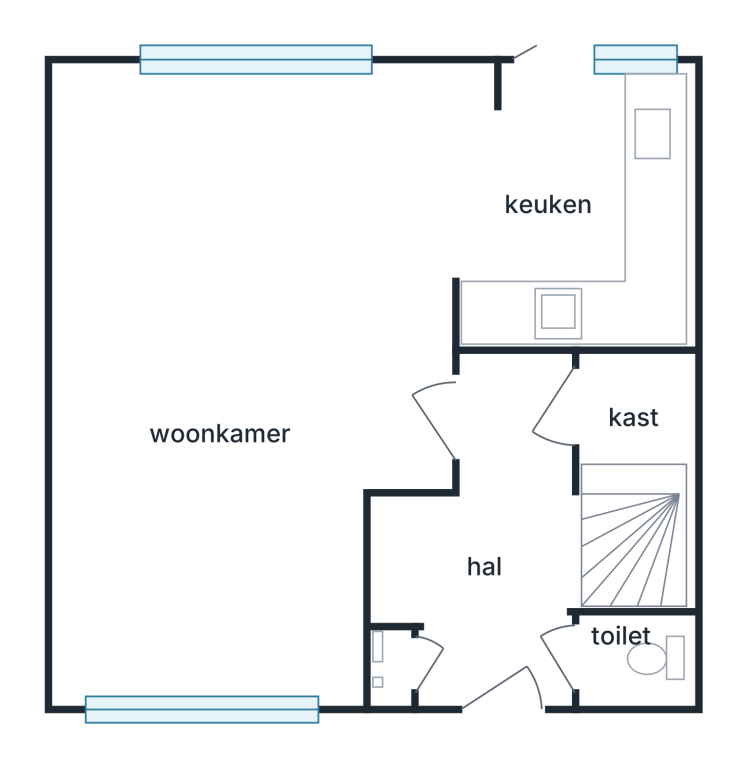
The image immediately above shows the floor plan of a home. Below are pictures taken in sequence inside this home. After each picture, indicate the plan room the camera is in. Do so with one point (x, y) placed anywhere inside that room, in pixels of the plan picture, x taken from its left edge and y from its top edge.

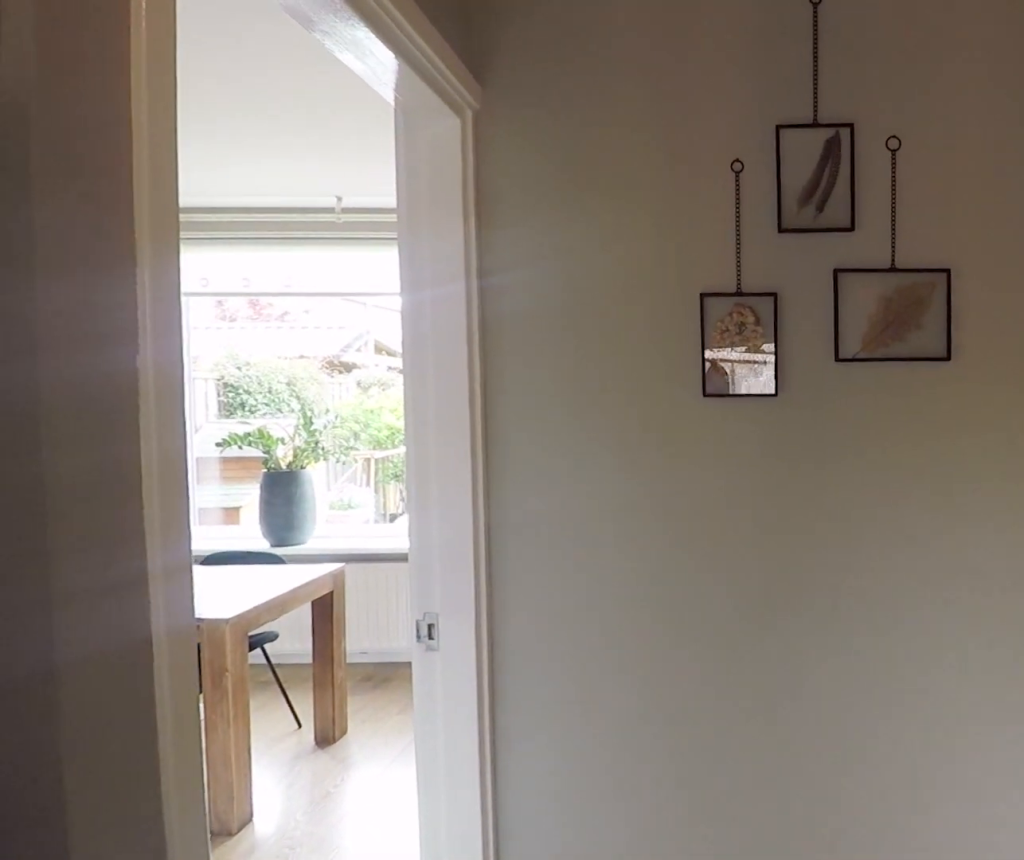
(491, 540)
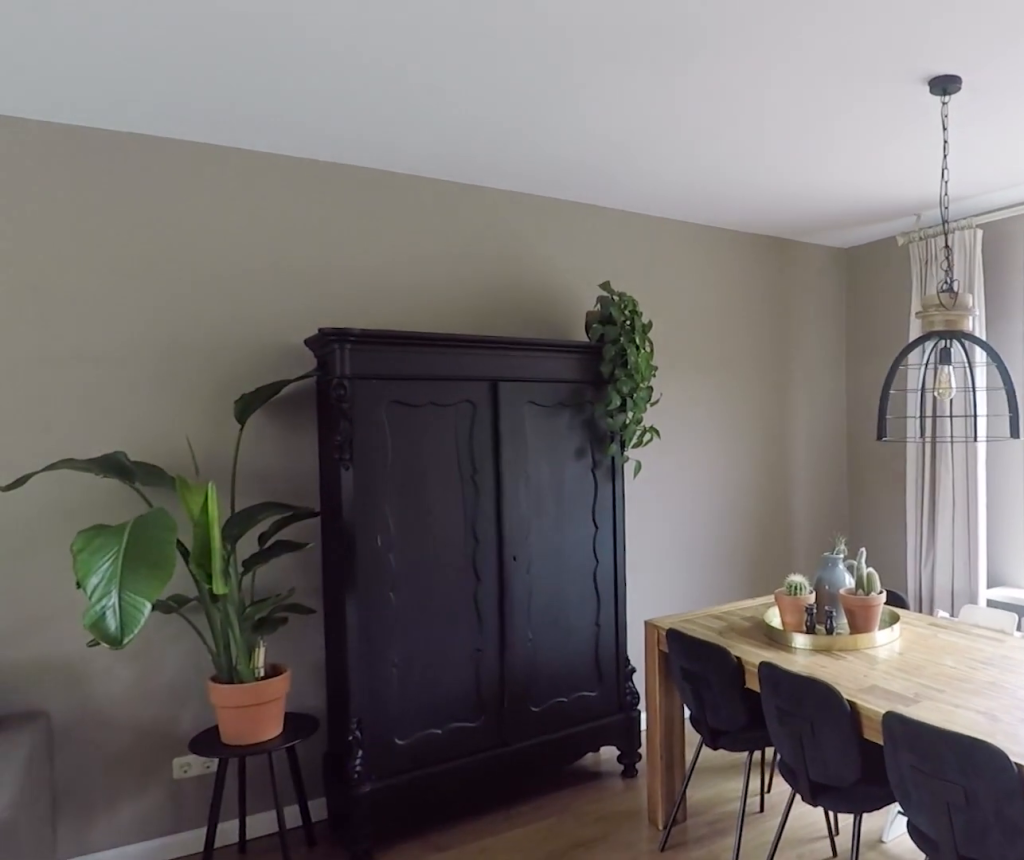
(173, 310)
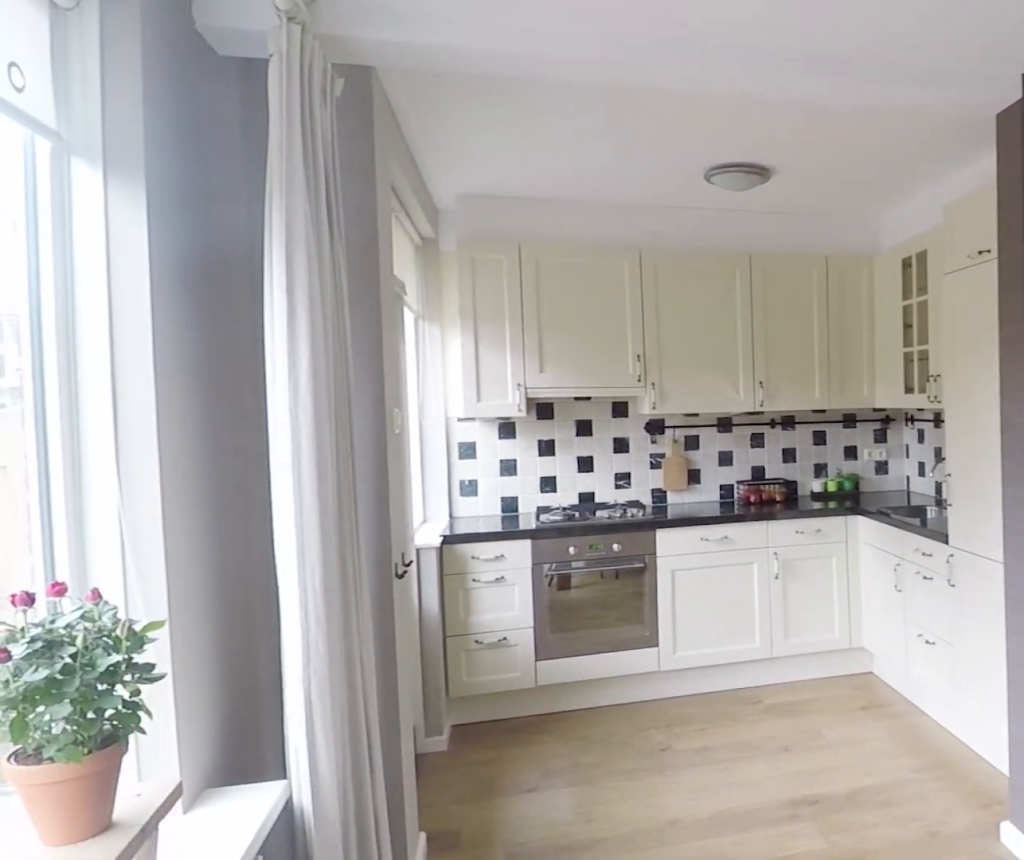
(173, 310)
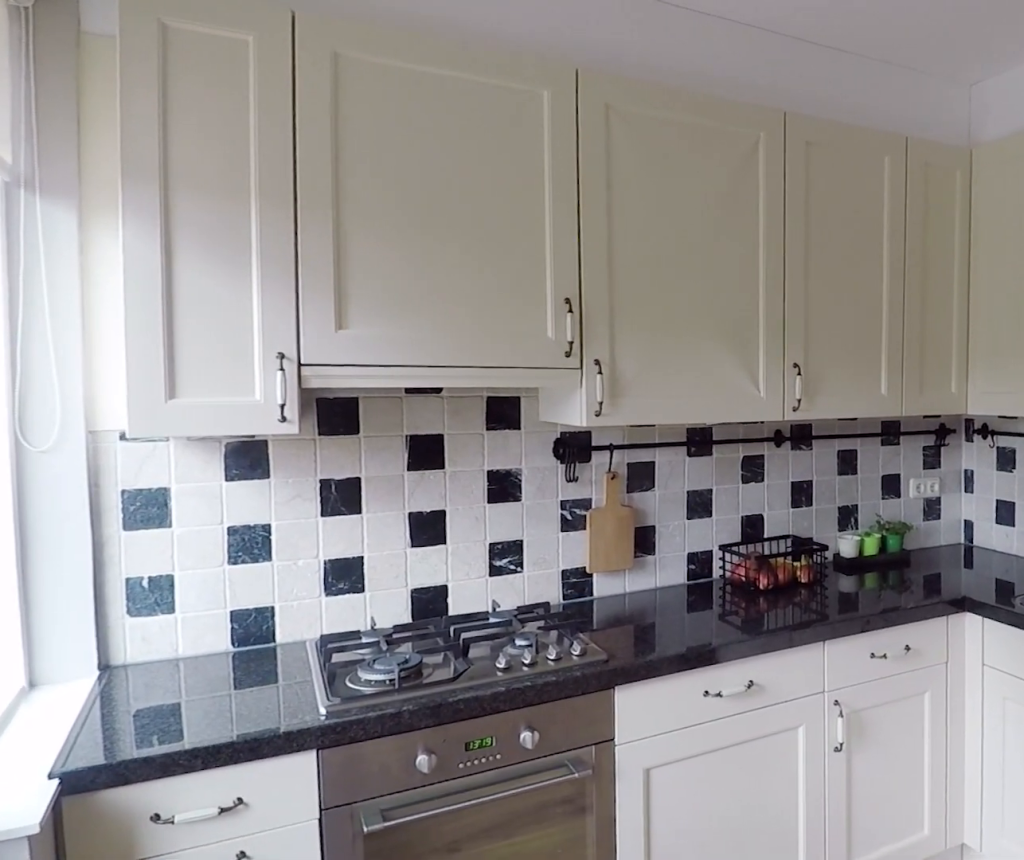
(568, 210)
